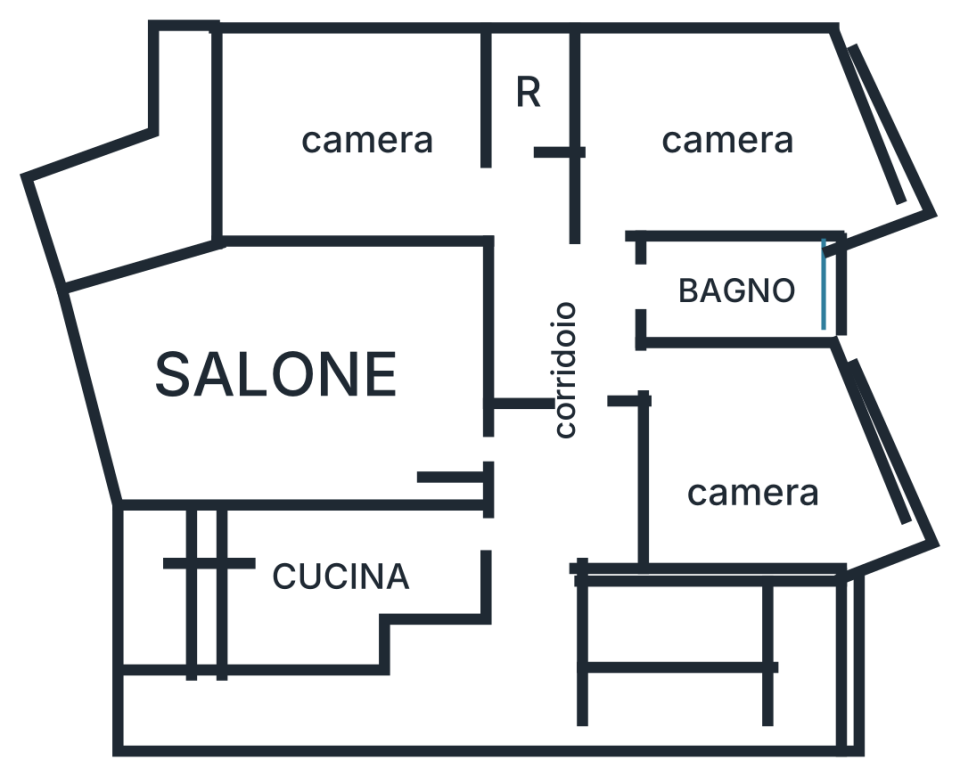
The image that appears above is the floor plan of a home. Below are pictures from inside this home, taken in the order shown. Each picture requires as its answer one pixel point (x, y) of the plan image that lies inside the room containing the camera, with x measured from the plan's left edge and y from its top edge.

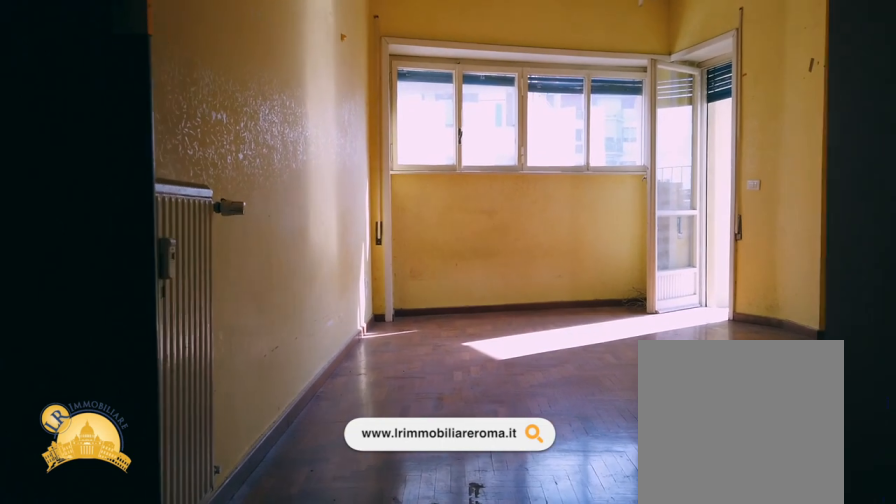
(256, 329)
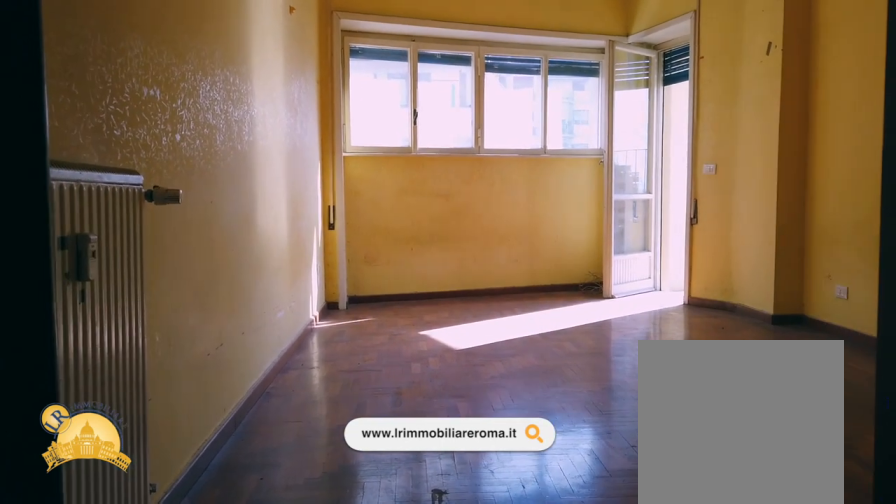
(256, 329)
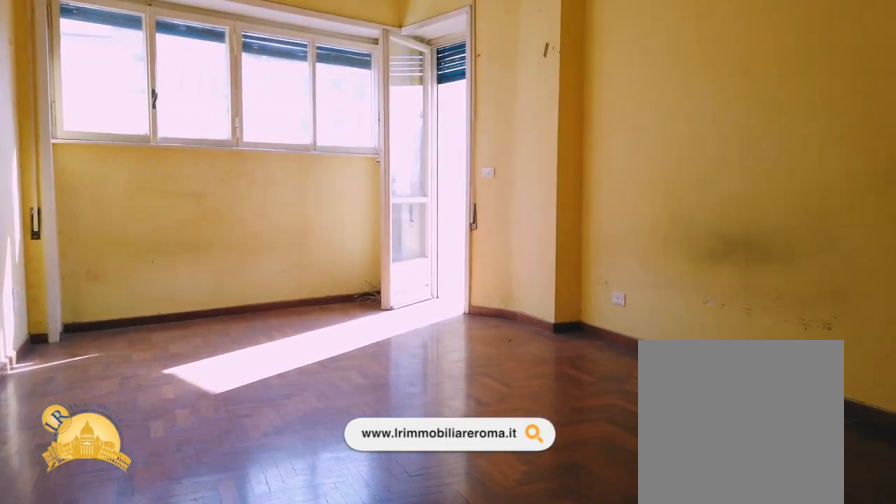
(256, 329)
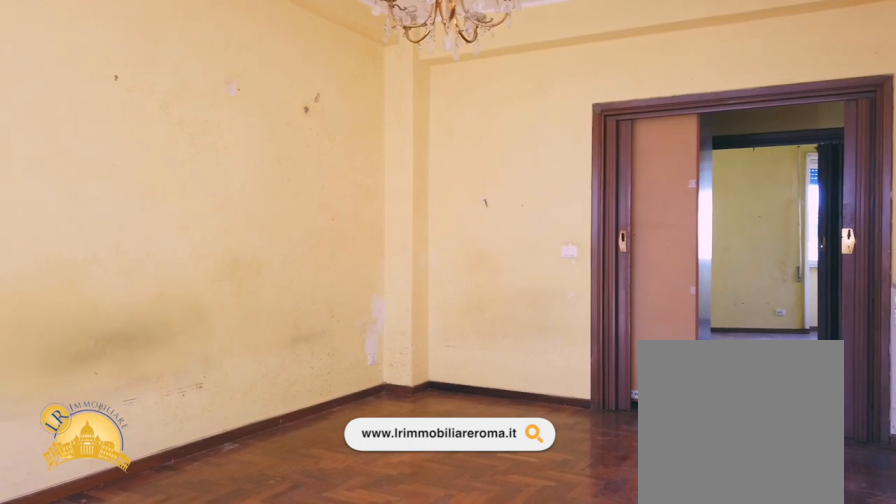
(271, 330)
